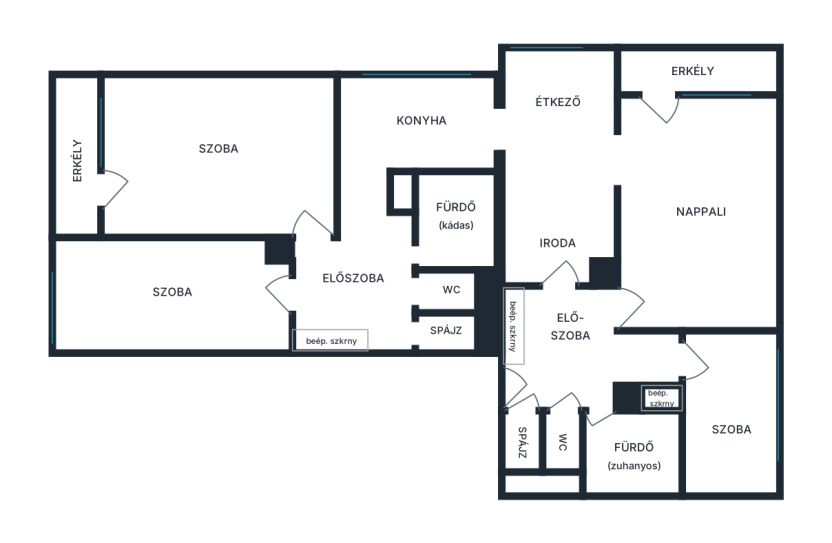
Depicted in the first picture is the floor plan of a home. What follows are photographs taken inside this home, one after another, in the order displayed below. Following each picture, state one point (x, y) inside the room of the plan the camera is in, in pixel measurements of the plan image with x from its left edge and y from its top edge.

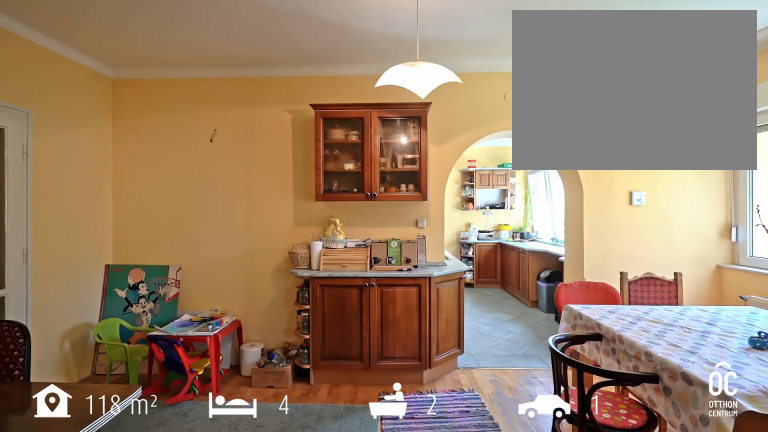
(558, 173)
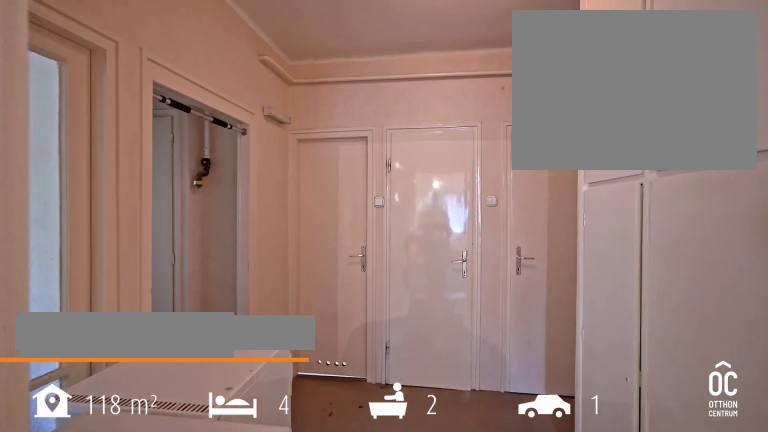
(566, 336)
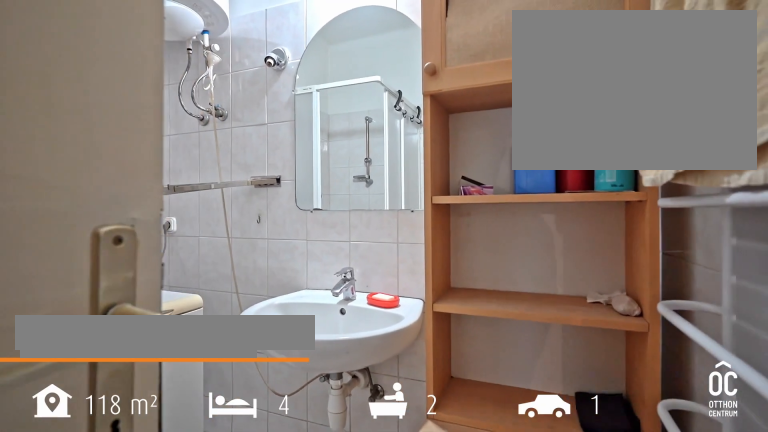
(630, 448)
